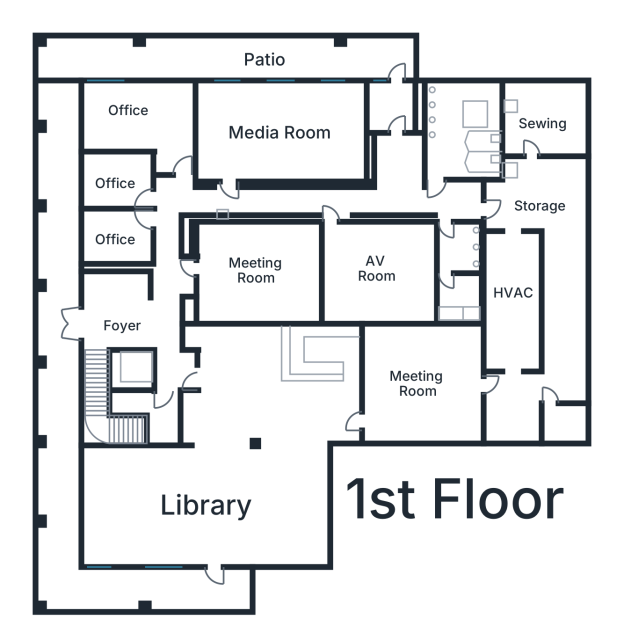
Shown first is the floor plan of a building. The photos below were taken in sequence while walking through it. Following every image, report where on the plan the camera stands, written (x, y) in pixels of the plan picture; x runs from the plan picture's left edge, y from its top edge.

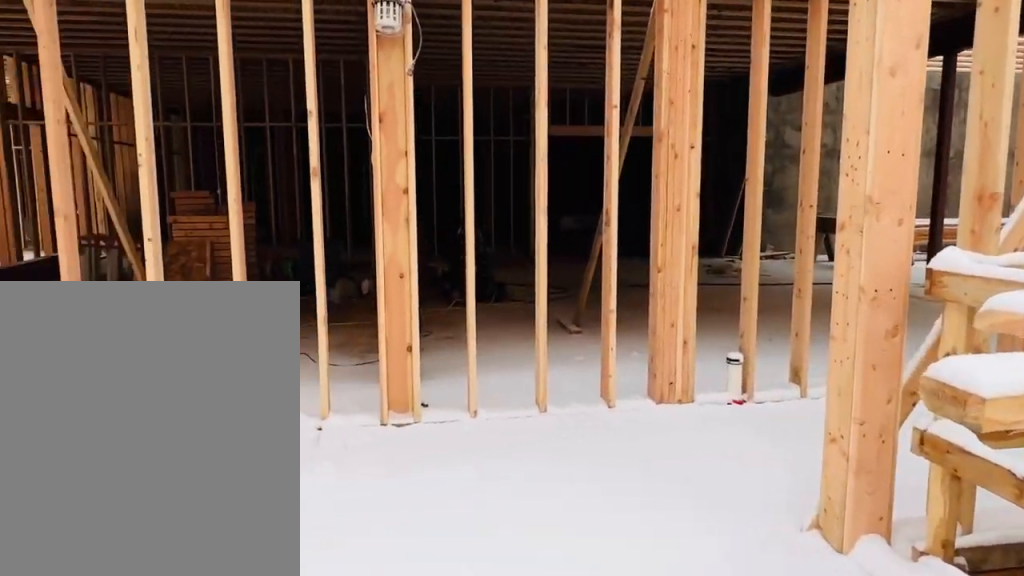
(133, 311)
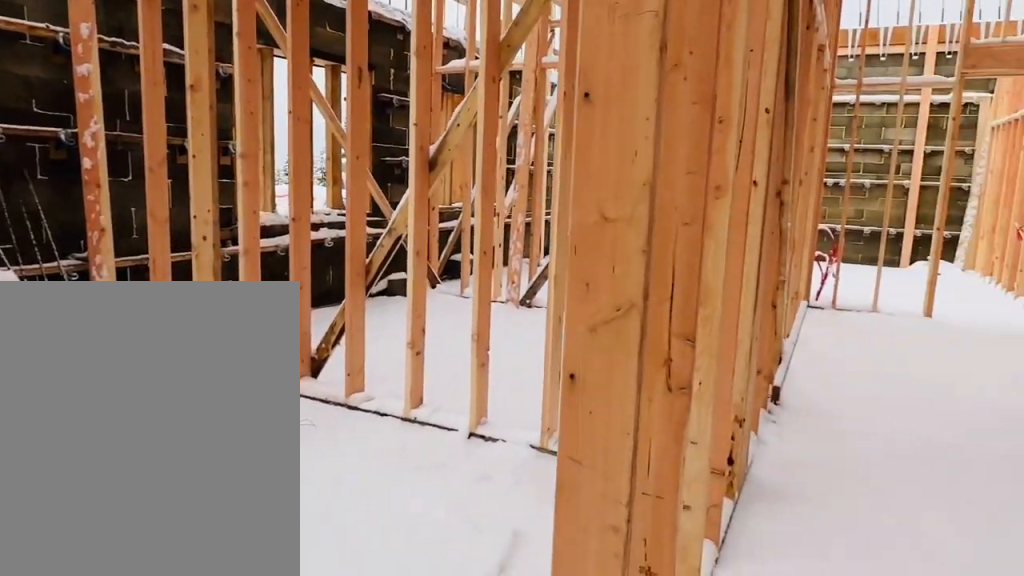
(157, 297)
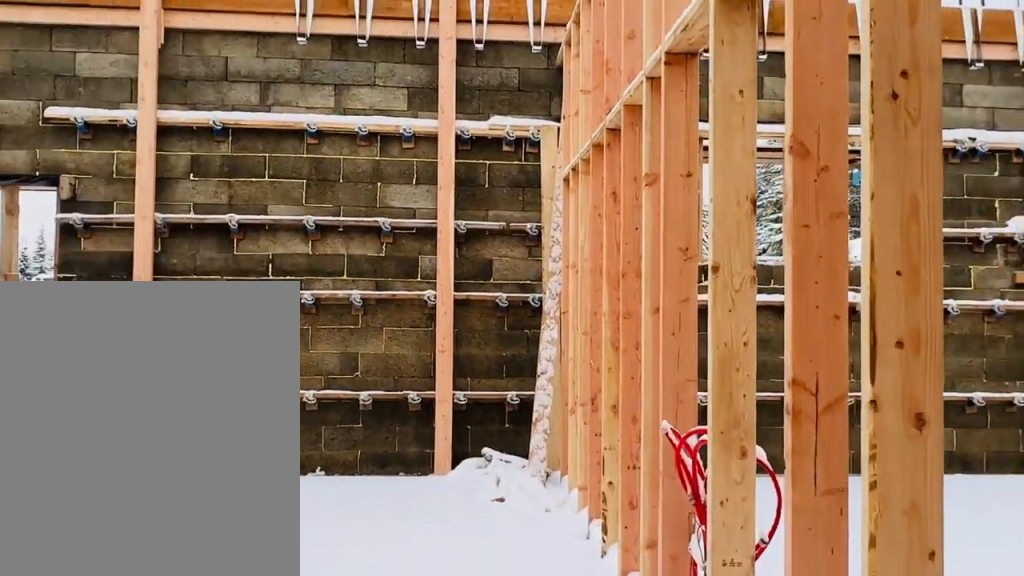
(180, 174)
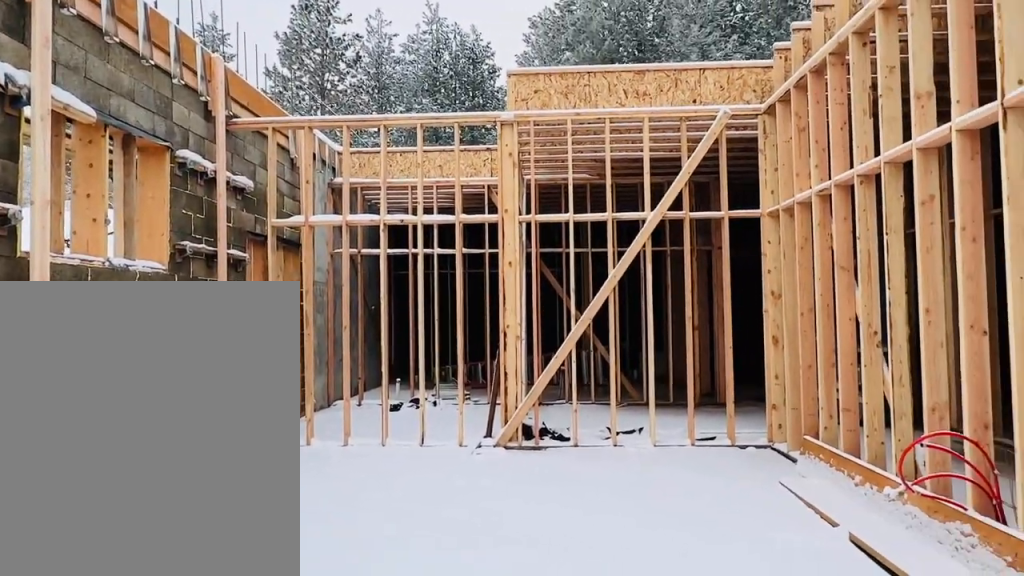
(243, 129)
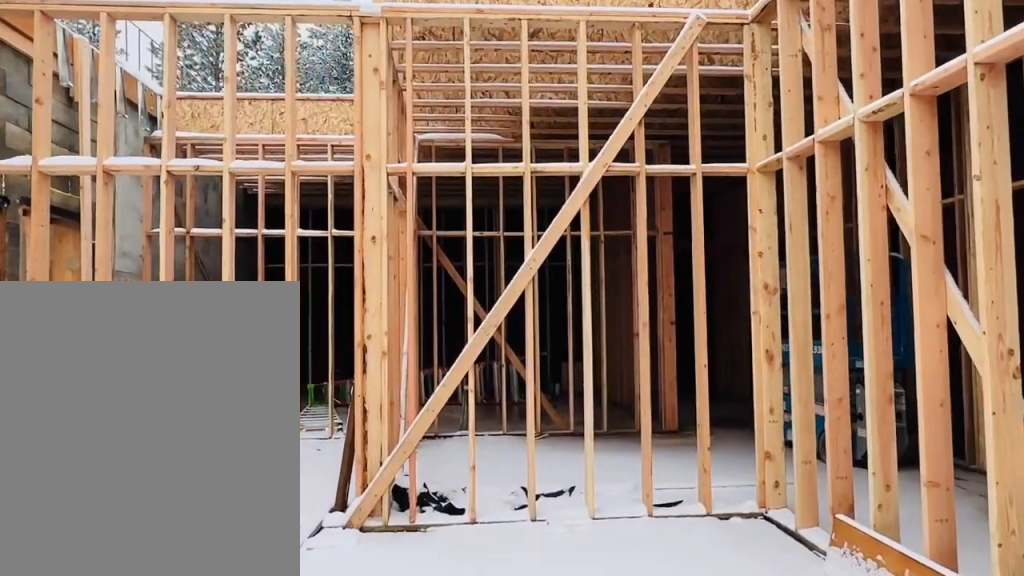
(304, 129)
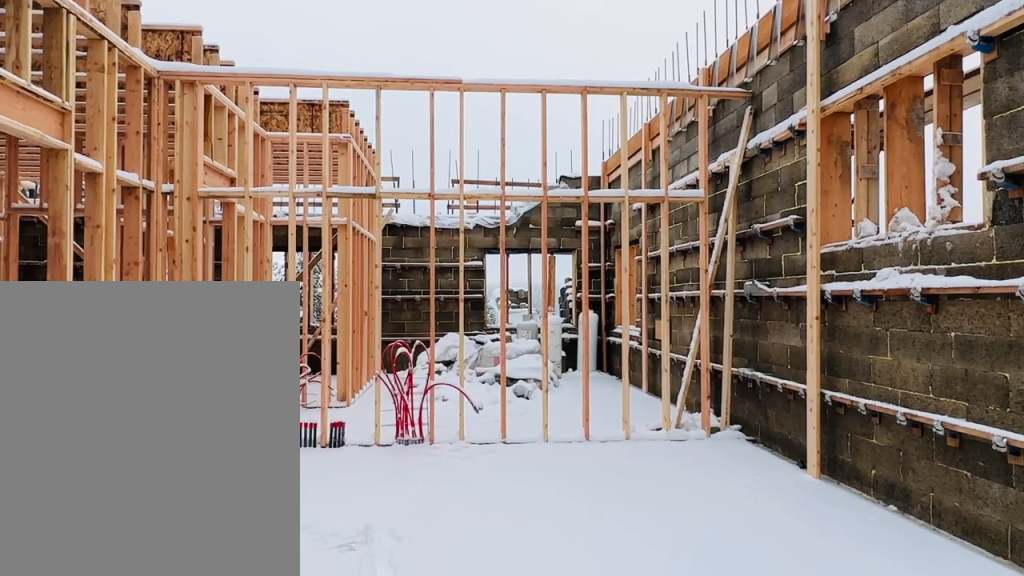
(348, 129)
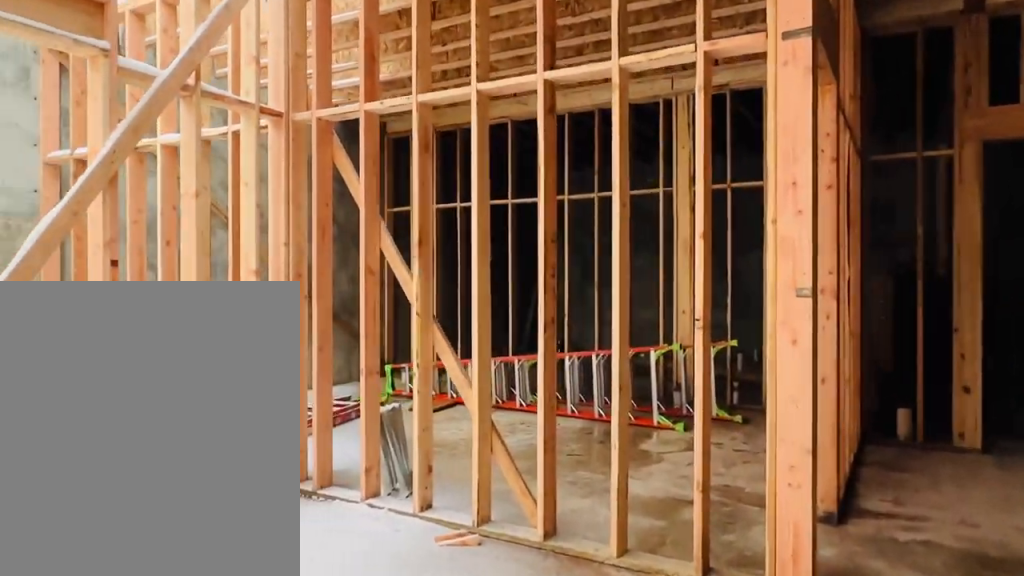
(390, 184)
